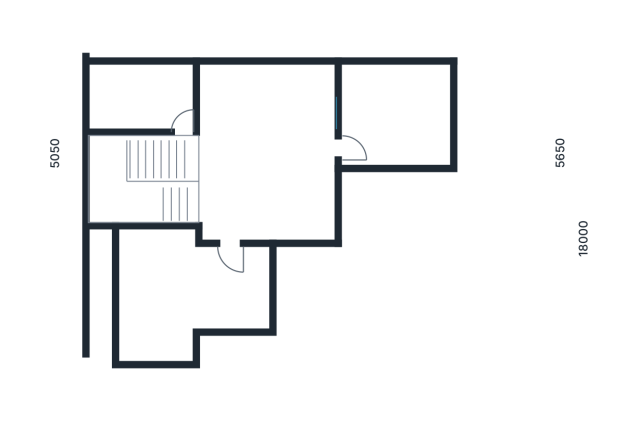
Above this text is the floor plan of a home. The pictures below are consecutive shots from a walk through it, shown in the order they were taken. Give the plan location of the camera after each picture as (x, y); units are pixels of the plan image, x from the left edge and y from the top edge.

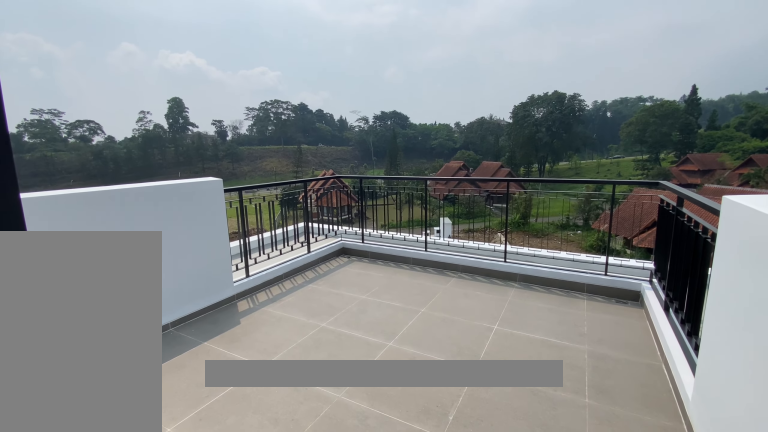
(394, 104)
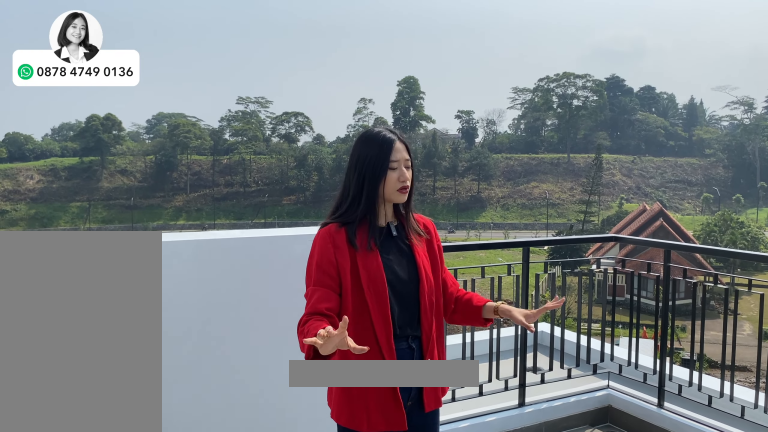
(394, 104)
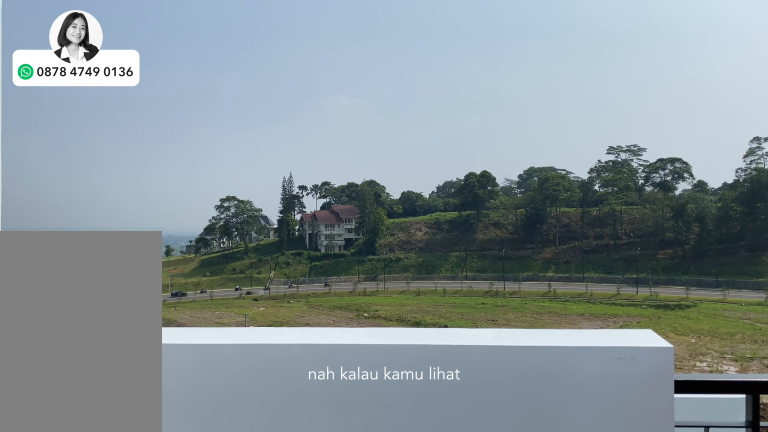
(394, 104)
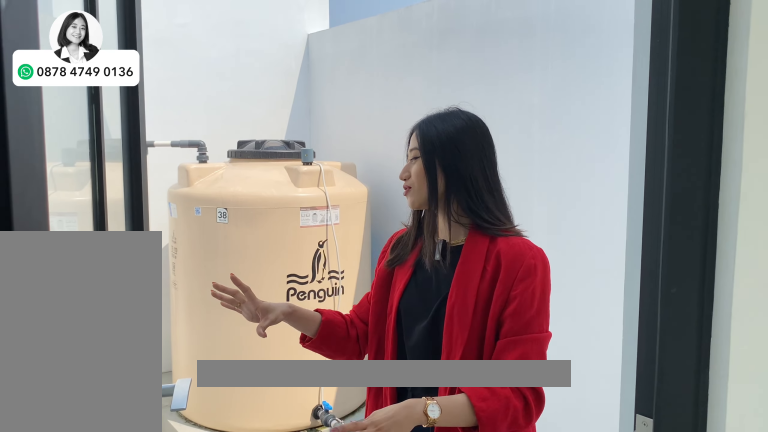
(142, 91)
